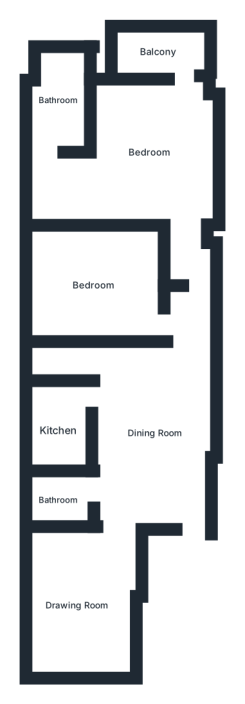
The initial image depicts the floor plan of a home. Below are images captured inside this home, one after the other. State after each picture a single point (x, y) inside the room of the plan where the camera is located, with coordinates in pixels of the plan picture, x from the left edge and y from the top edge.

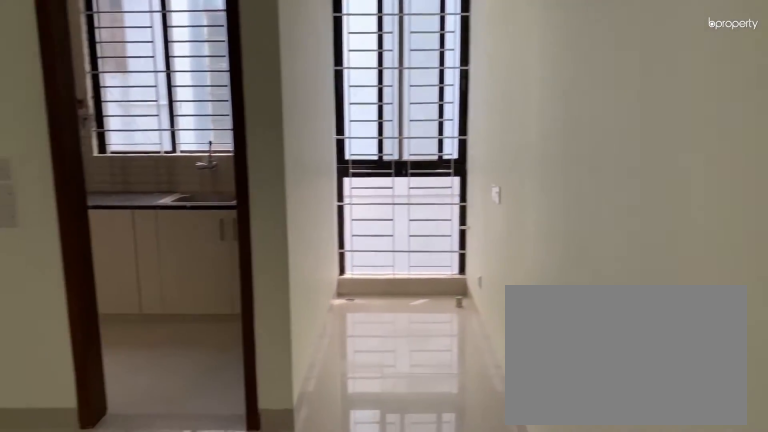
(154, 427)
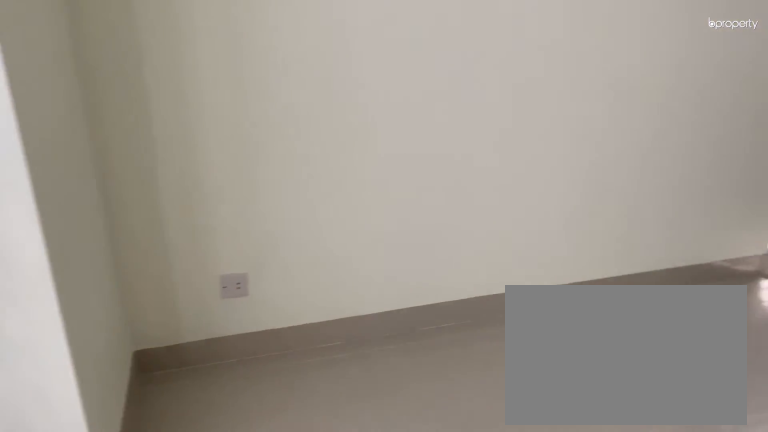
(77, 605)
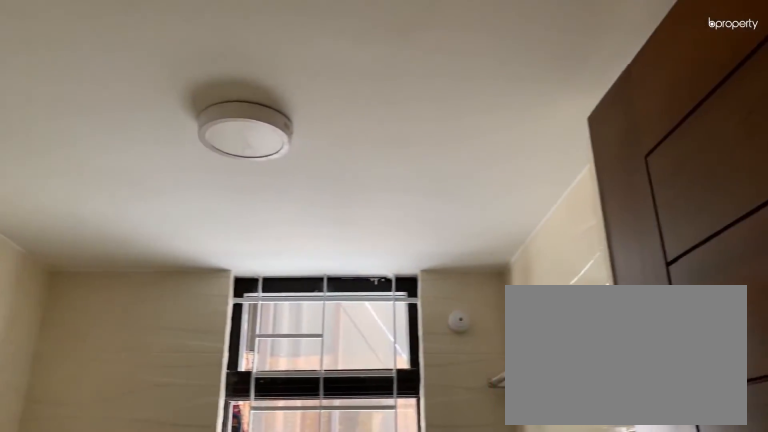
(59, 498)
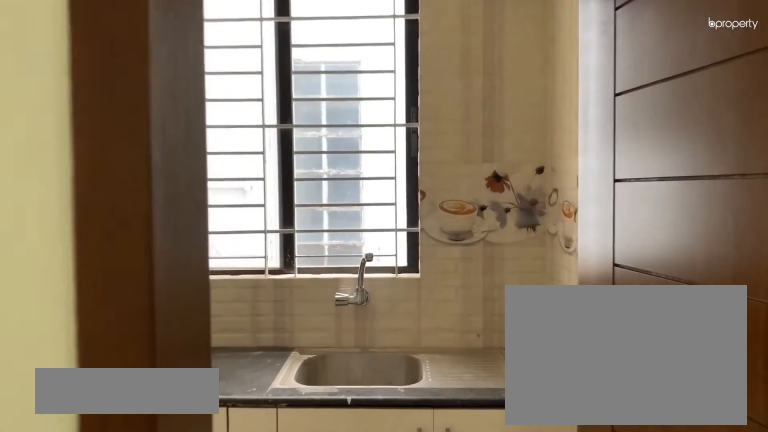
(58, 427)
